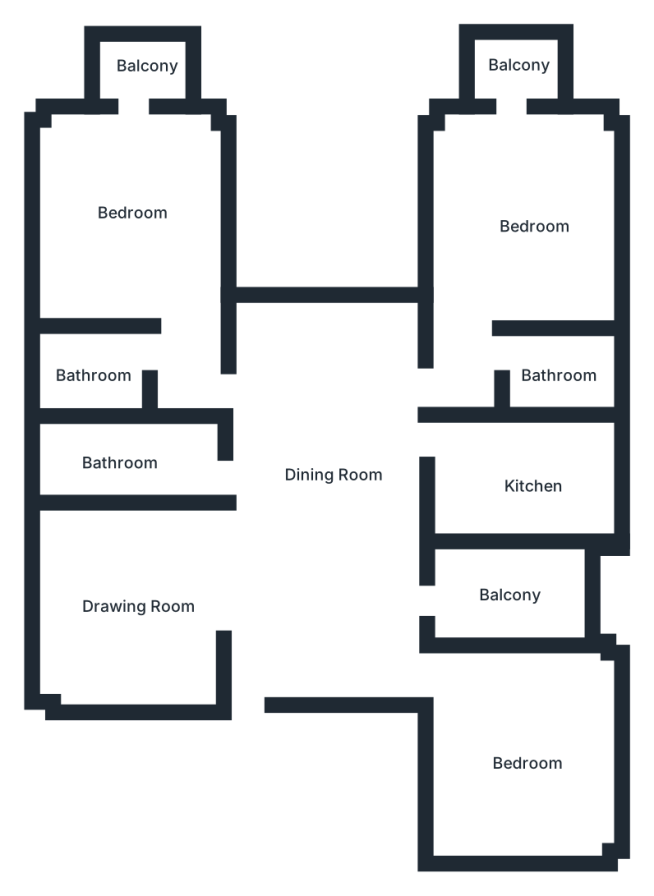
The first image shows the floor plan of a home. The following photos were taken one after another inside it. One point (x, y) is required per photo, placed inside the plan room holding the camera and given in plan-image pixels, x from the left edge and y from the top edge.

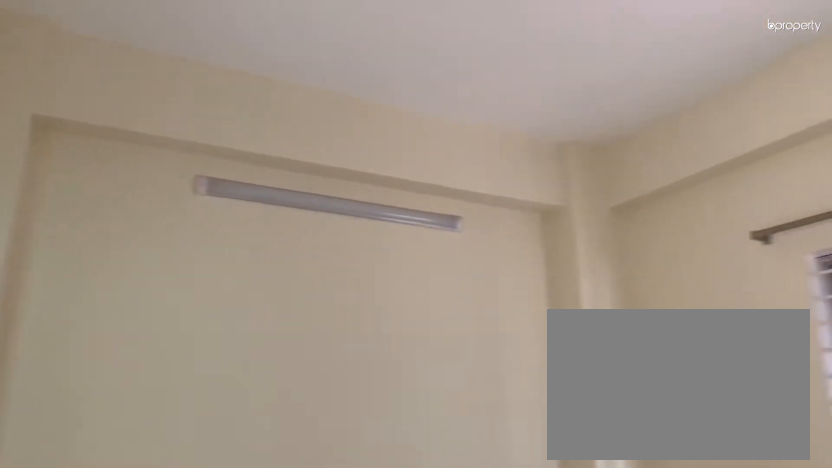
(135, 608)
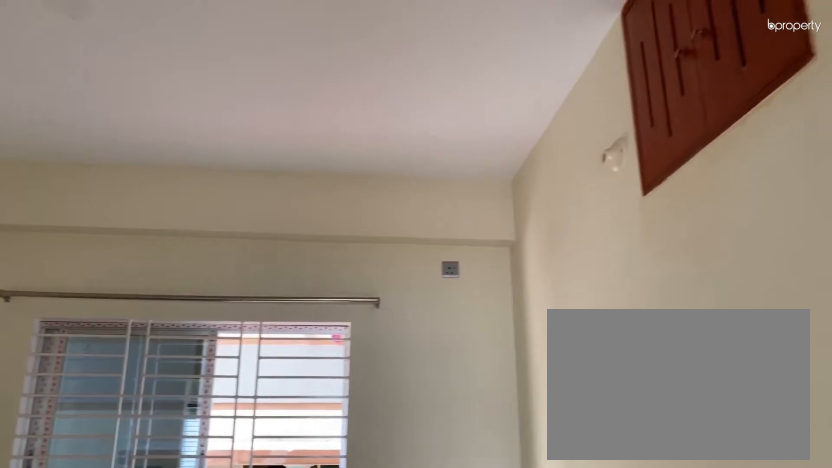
(135, 608)
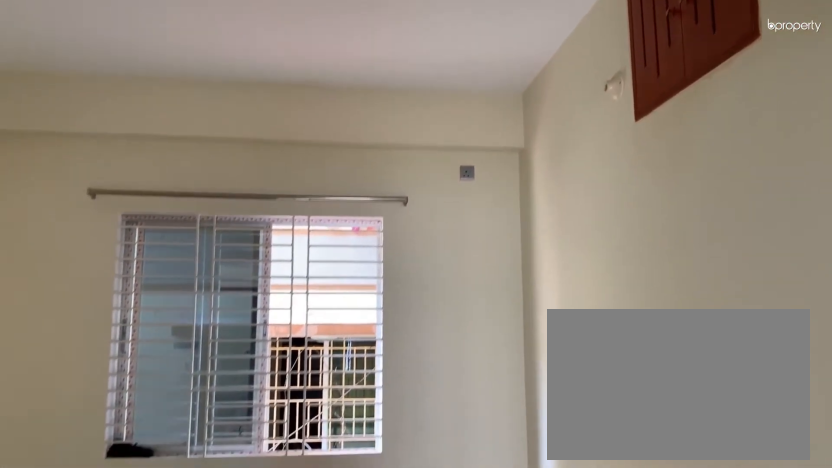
(135, 608)
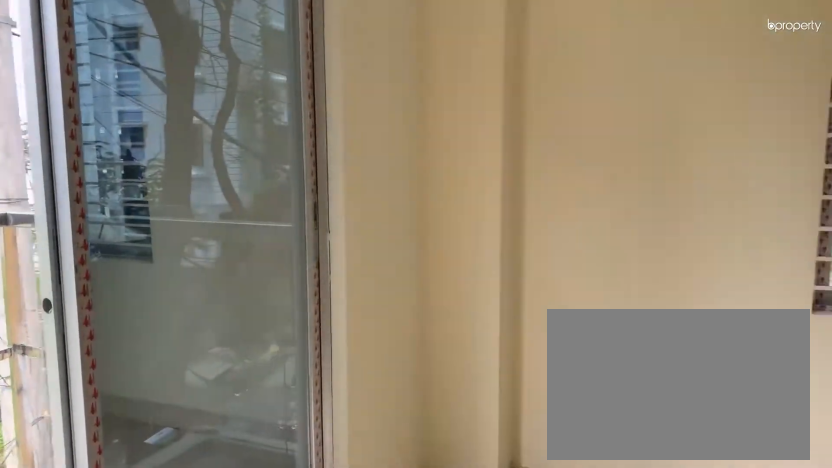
(519, 218)
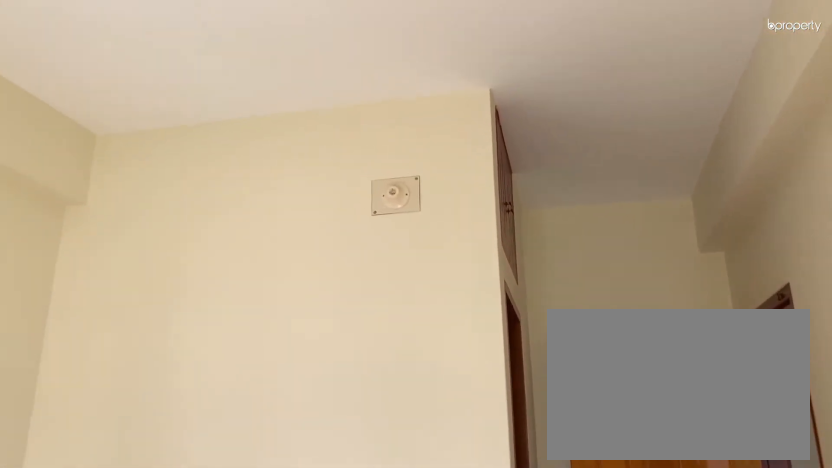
(519, 218)
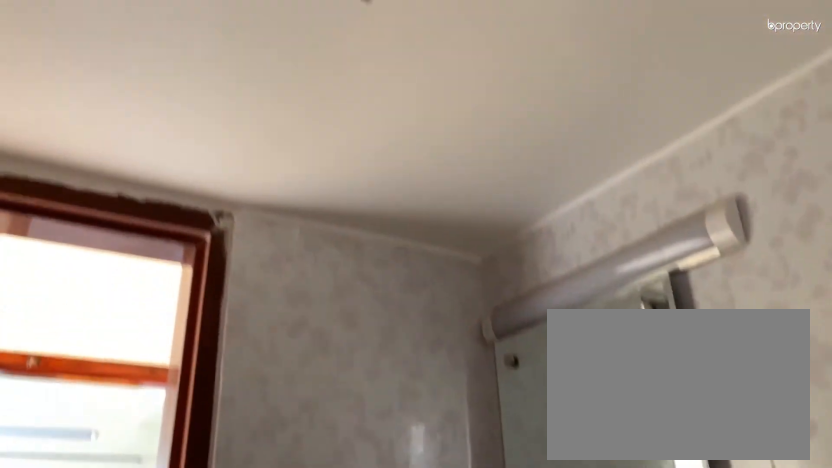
(90, 380)
